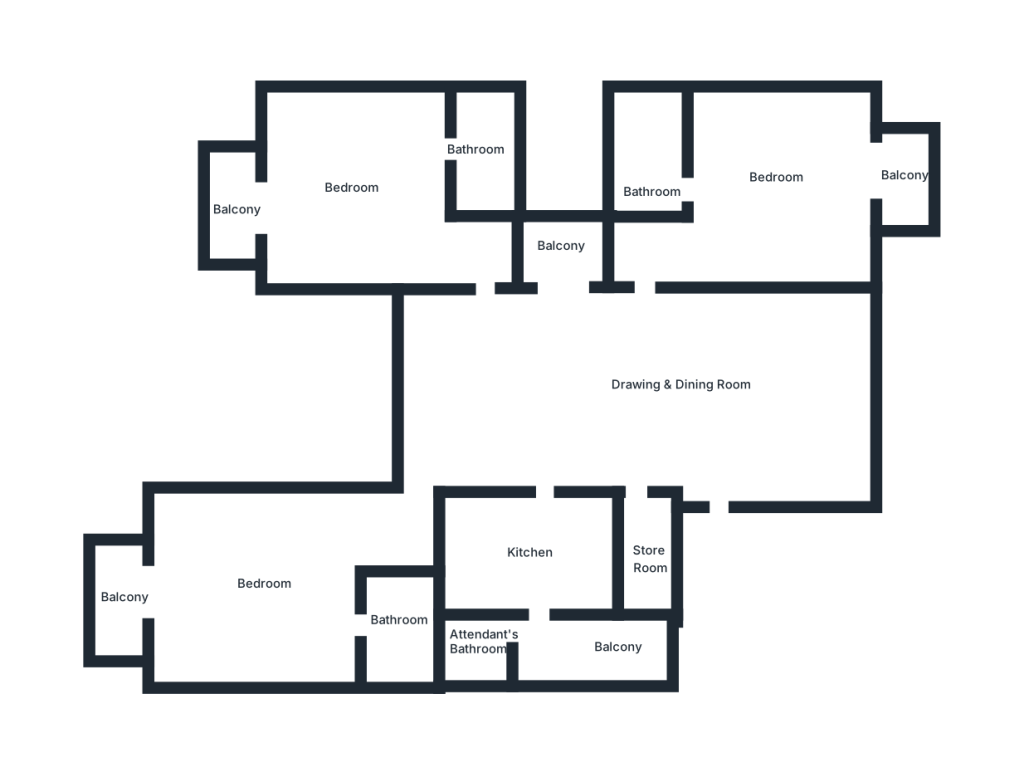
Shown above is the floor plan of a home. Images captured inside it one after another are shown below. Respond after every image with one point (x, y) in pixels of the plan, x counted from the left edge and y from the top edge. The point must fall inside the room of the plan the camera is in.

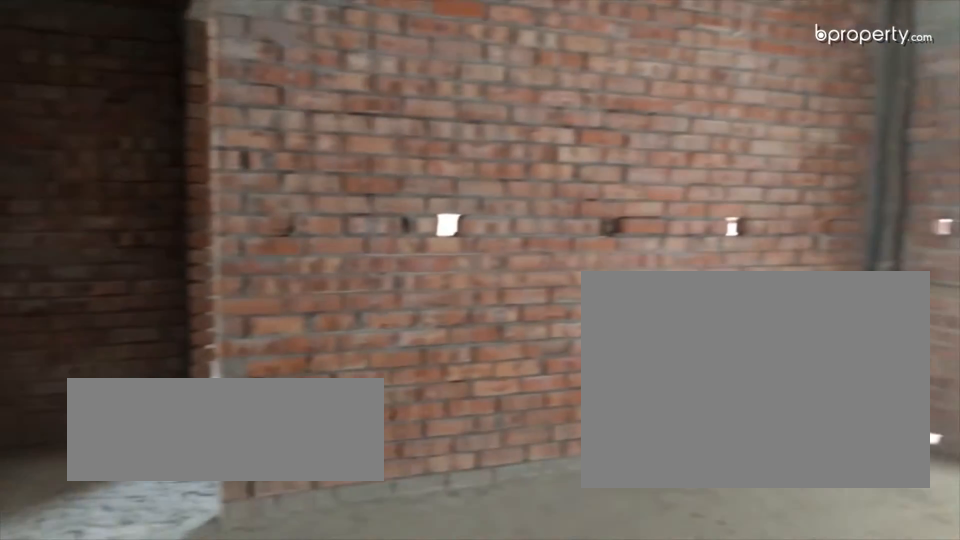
(708, 402)
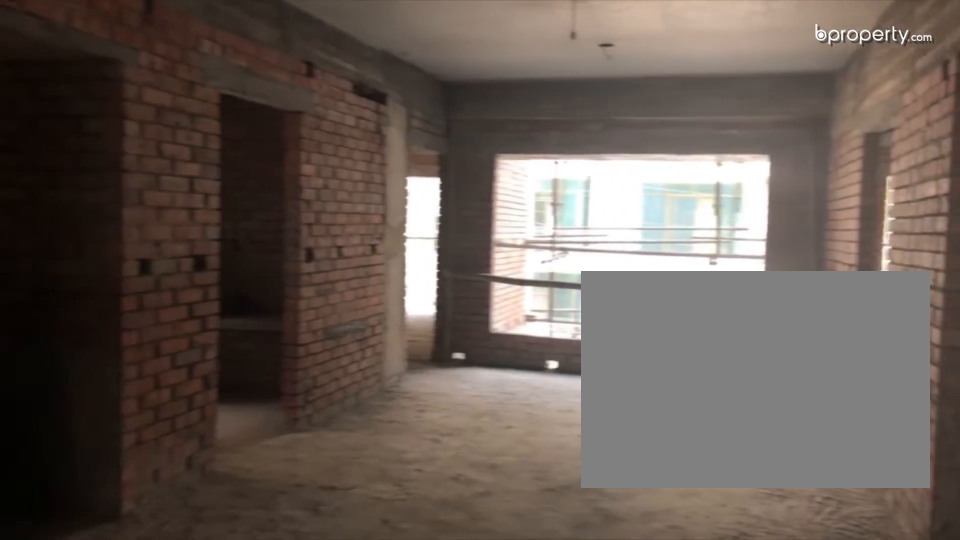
(708, 402)
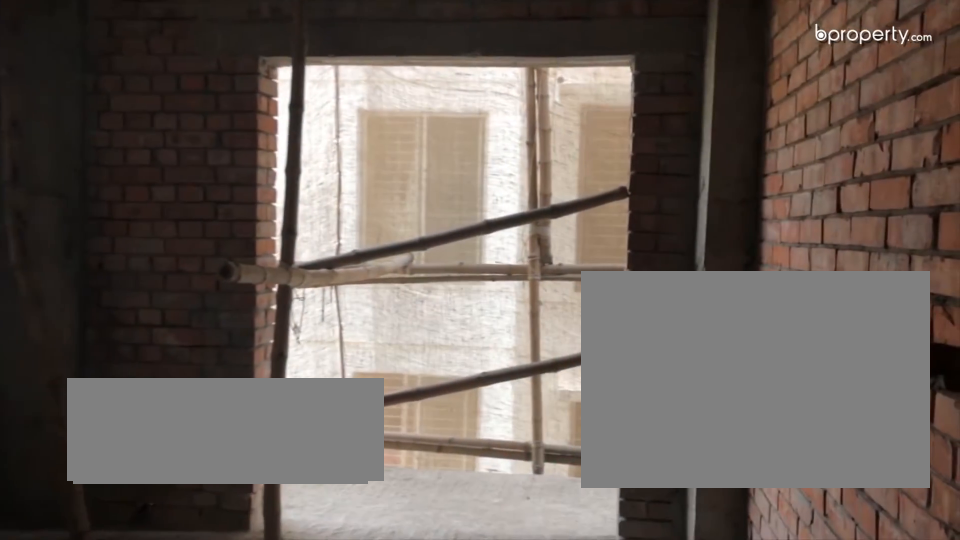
(779, 201)
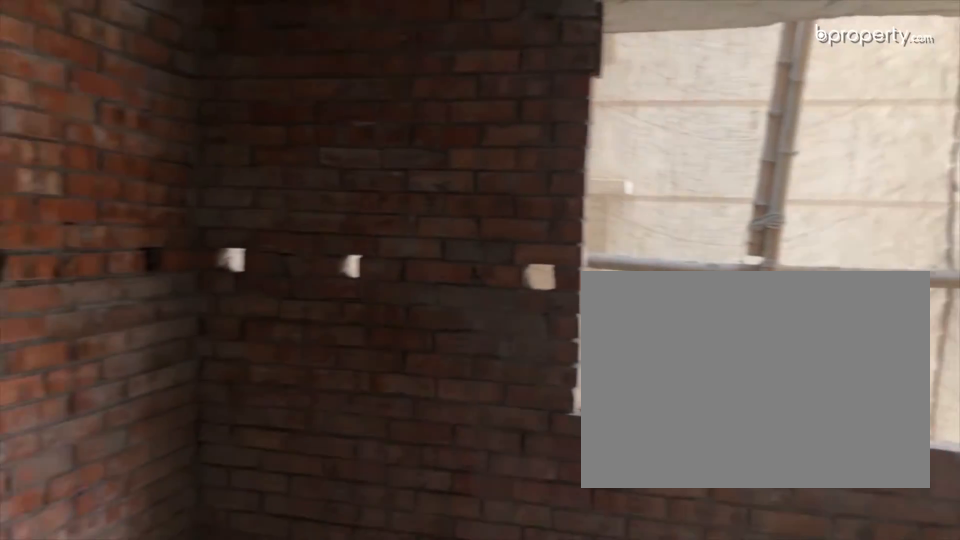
(779, 201)
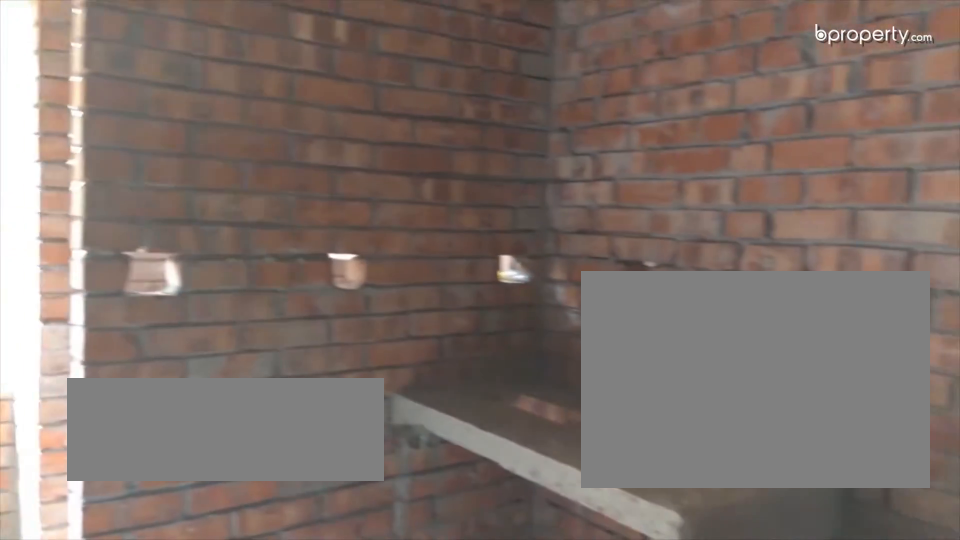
(541, 557)
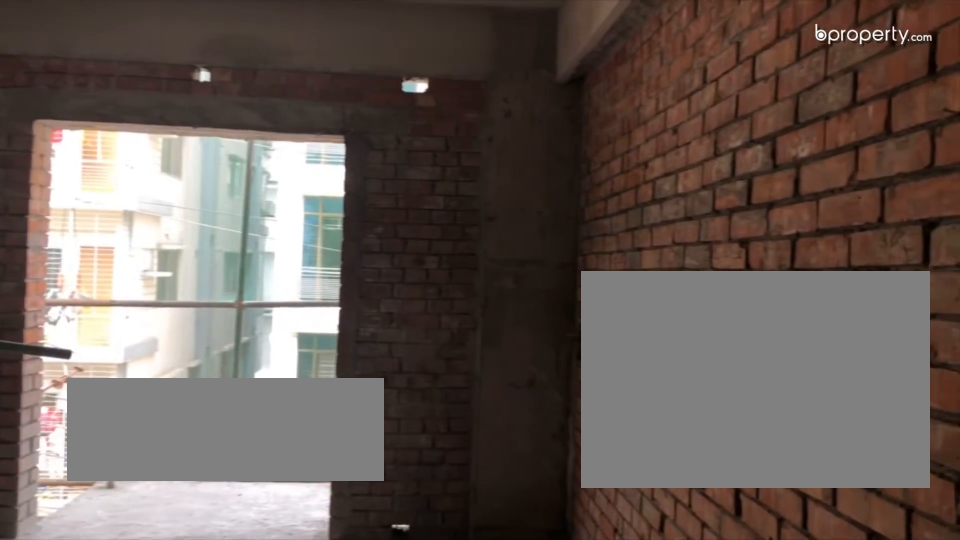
(272, 607)
